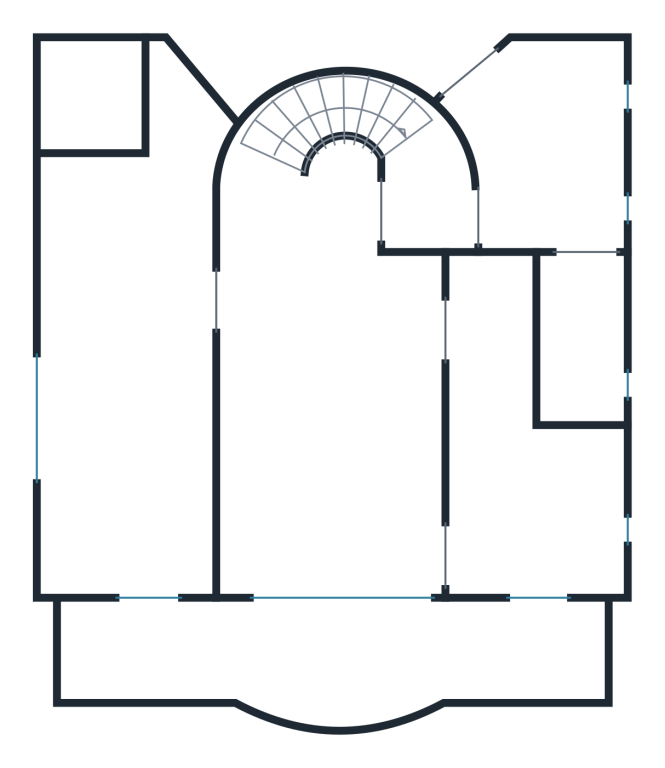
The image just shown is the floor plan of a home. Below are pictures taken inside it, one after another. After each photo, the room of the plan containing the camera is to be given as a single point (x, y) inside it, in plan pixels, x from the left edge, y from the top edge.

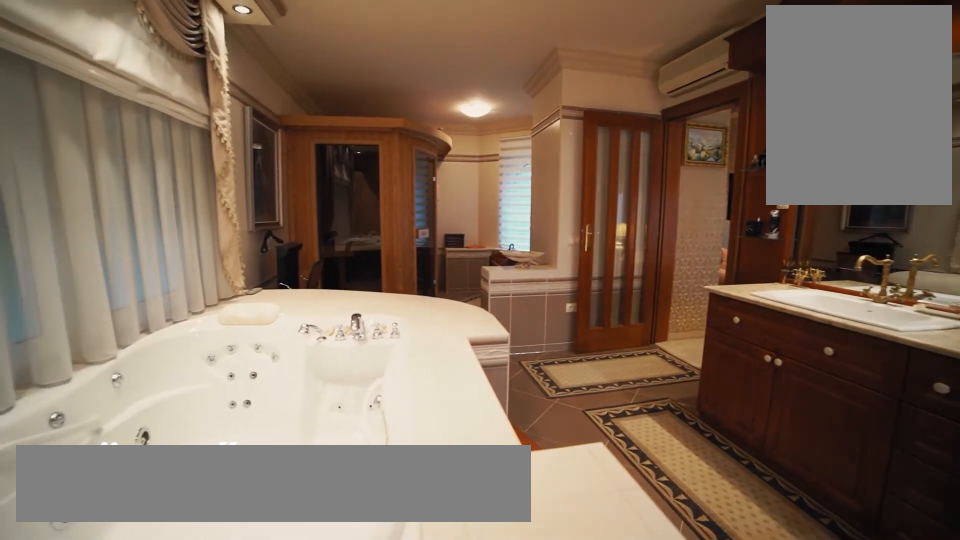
(114, 529)
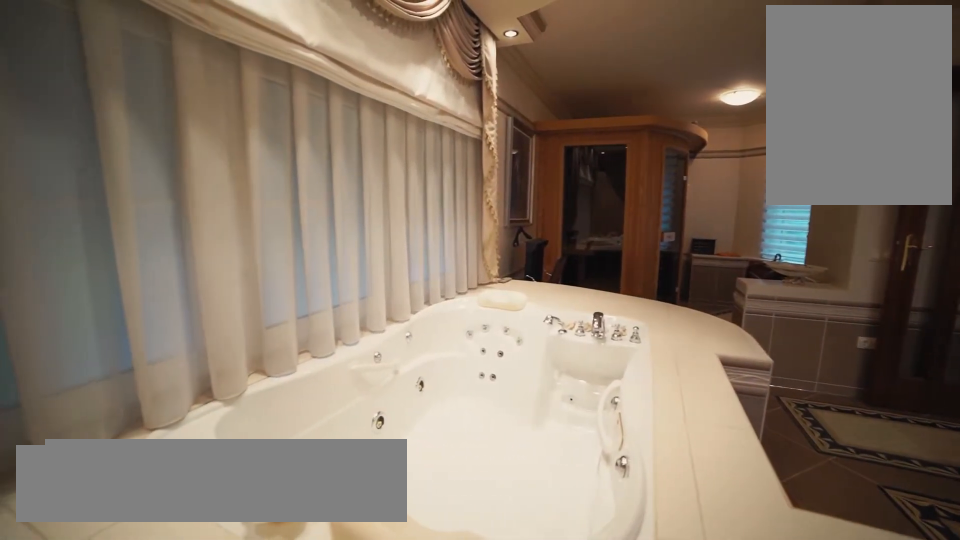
(114, 530)
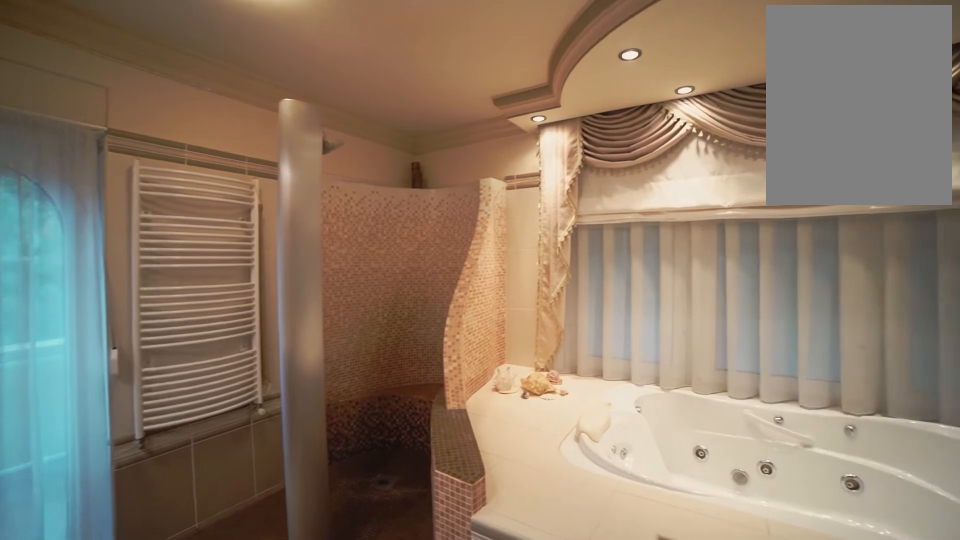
(169, 366)
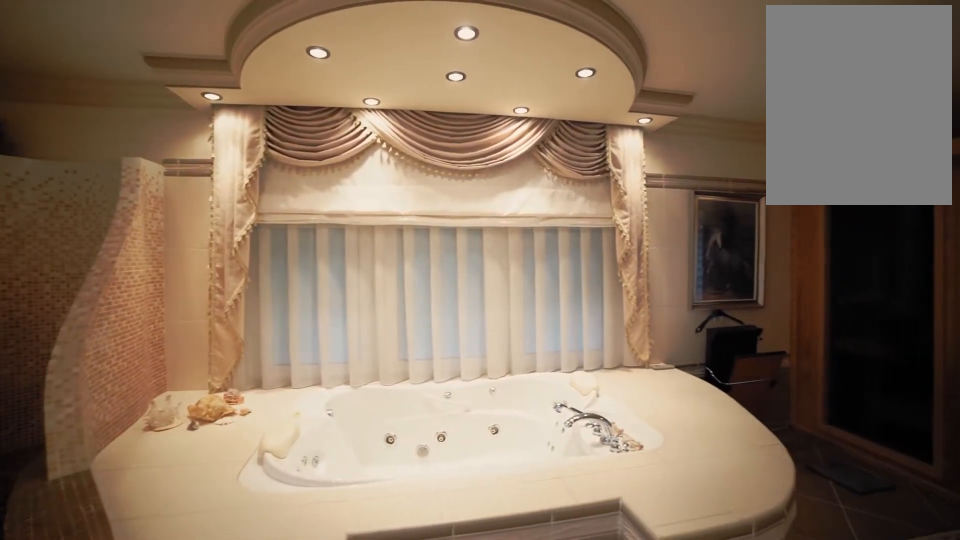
(169, 366)
